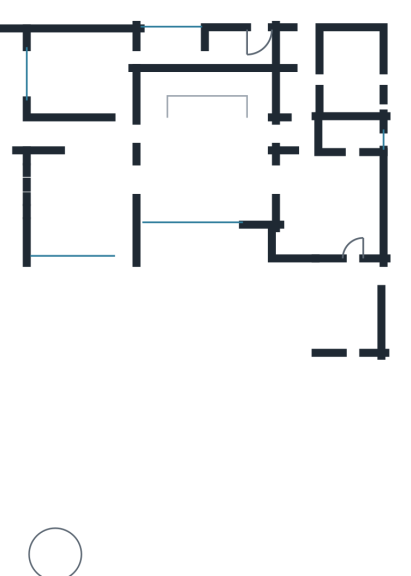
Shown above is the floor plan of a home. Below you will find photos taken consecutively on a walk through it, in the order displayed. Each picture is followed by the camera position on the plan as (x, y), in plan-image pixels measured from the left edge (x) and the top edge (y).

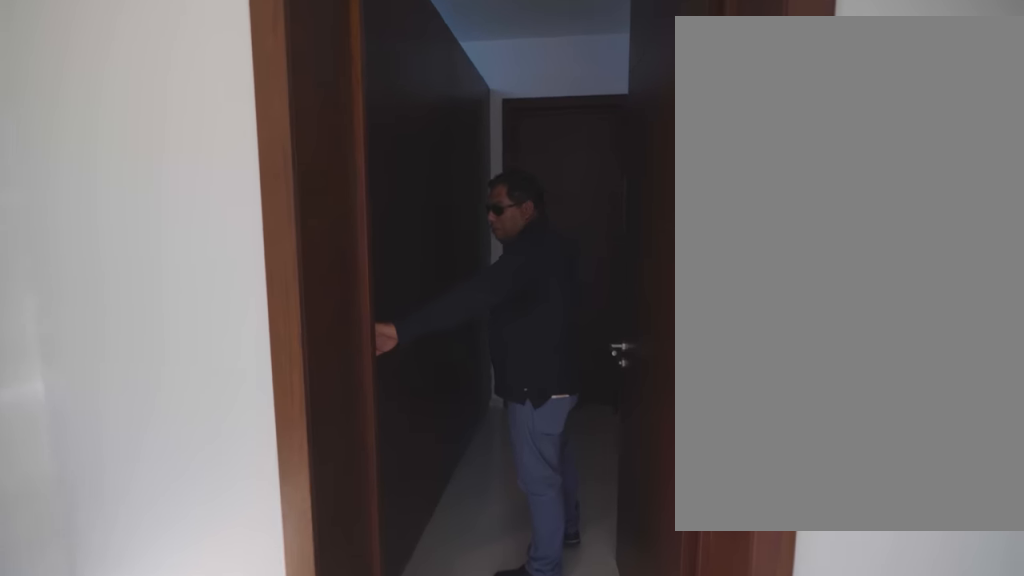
(143, 55)
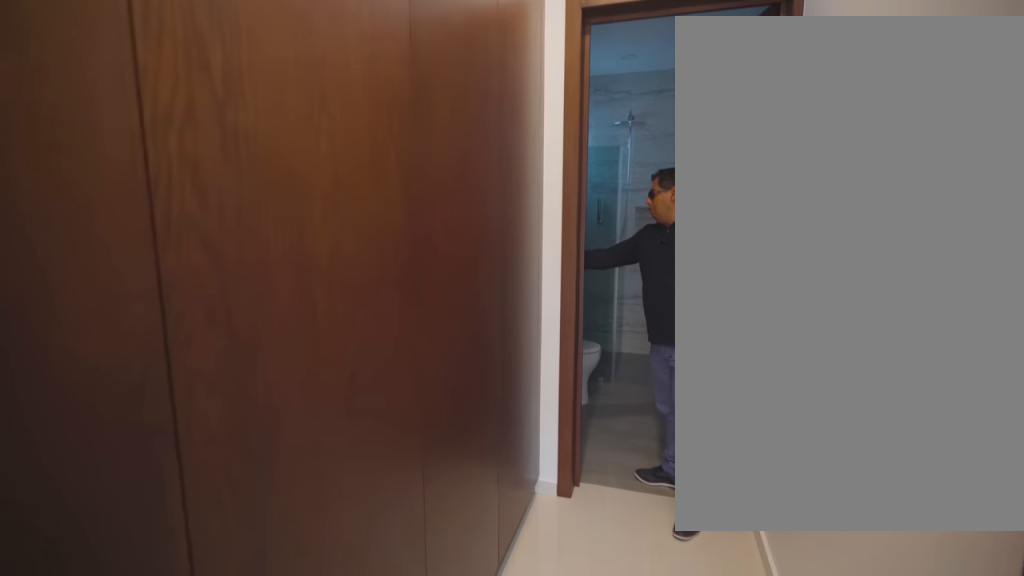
(164, 52)
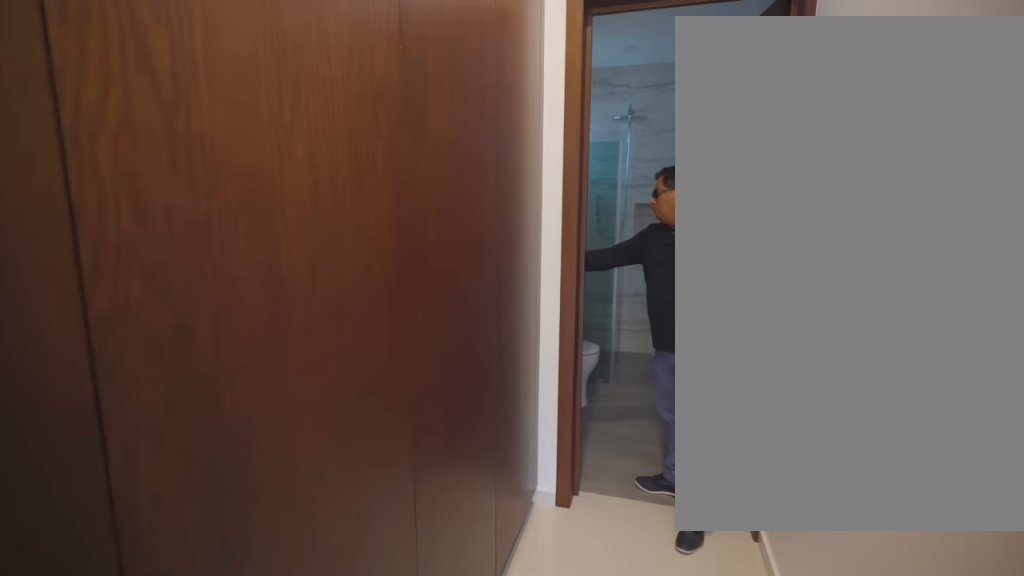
(167, 52)
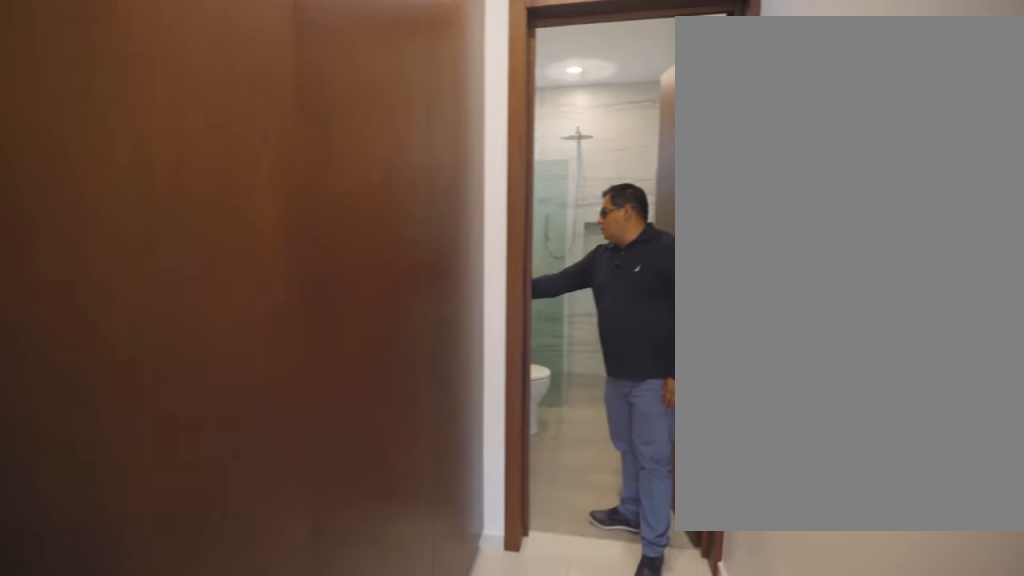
(167, 52)
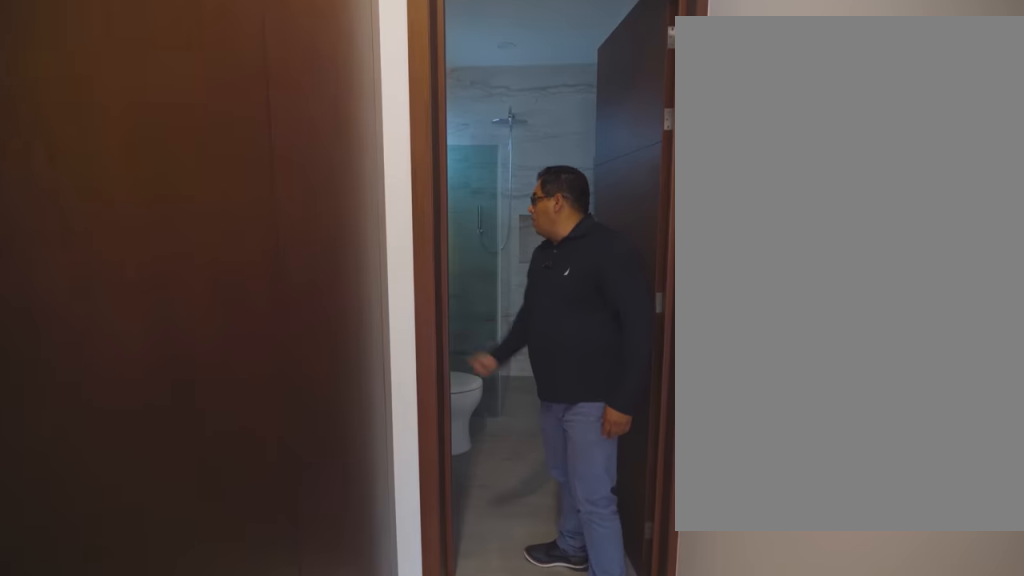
(167, 52)
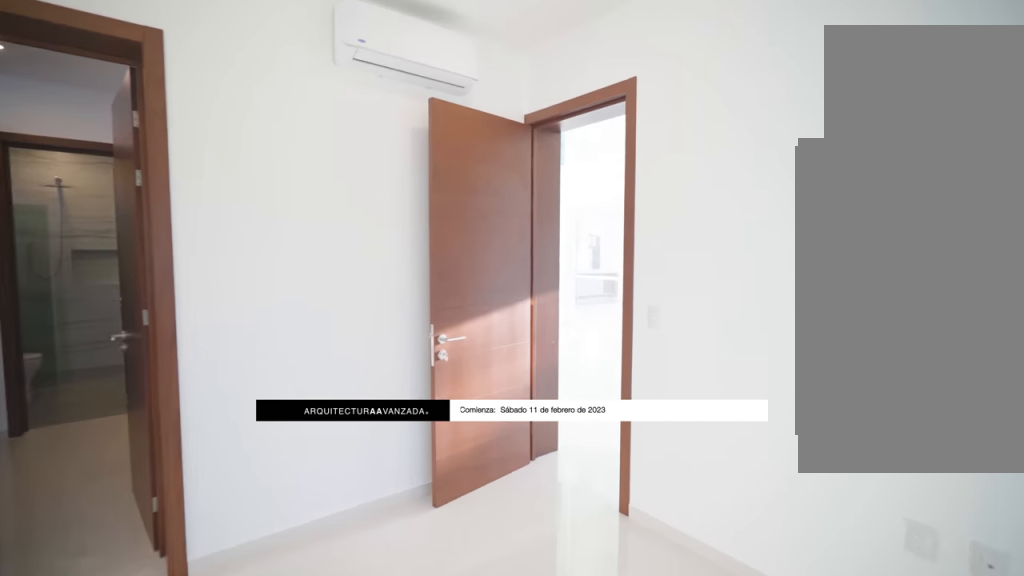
(105, 88)
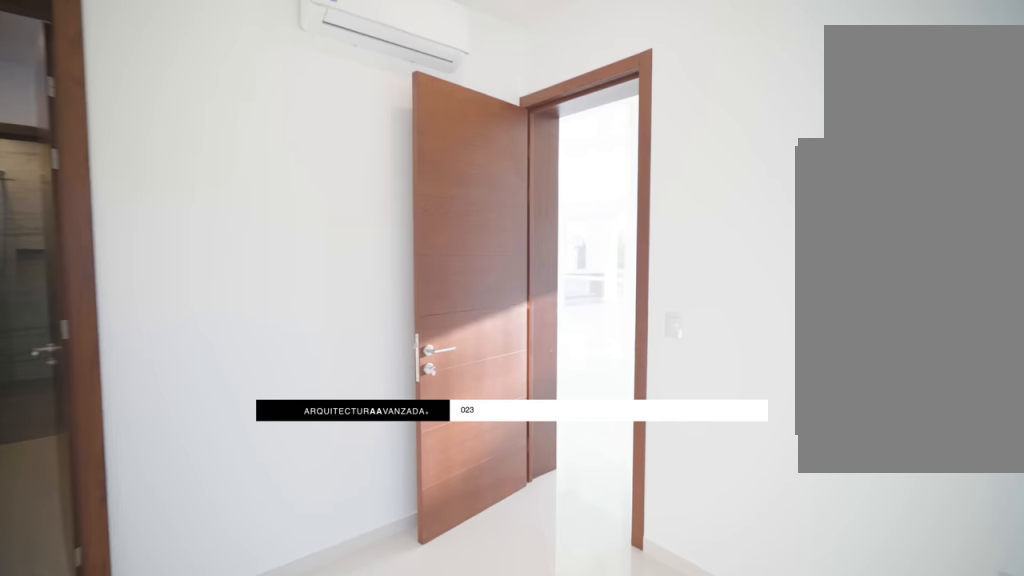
(114, 91)
